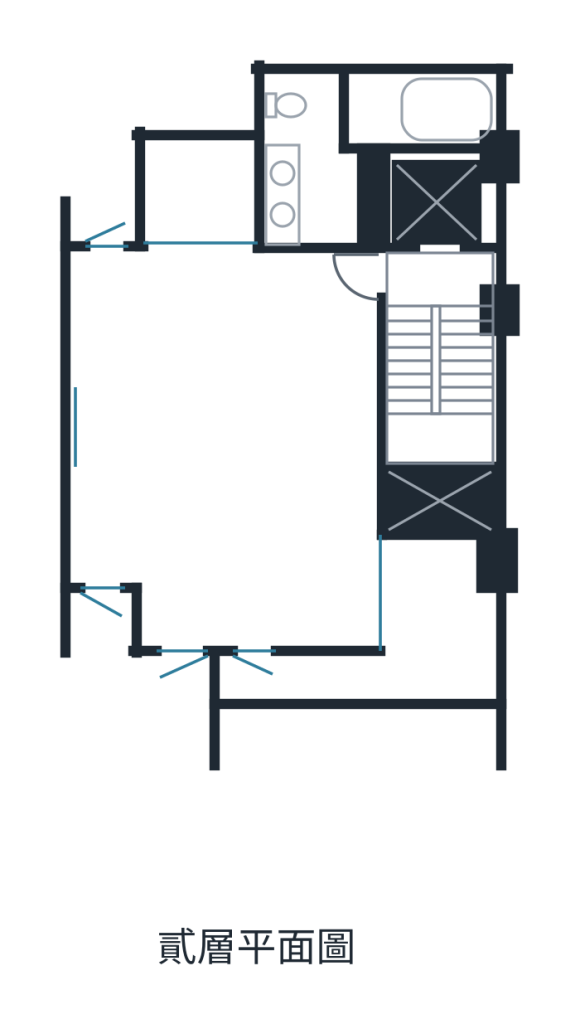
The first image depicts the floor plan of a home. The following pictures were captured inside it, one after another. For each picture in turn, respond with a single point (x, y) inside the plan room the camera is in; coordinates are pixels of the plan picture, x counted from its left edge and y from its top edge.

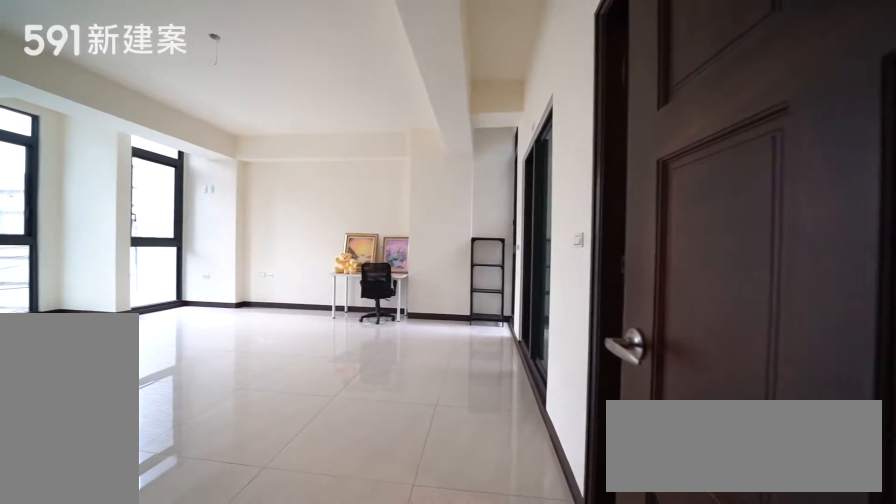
(225, 440)
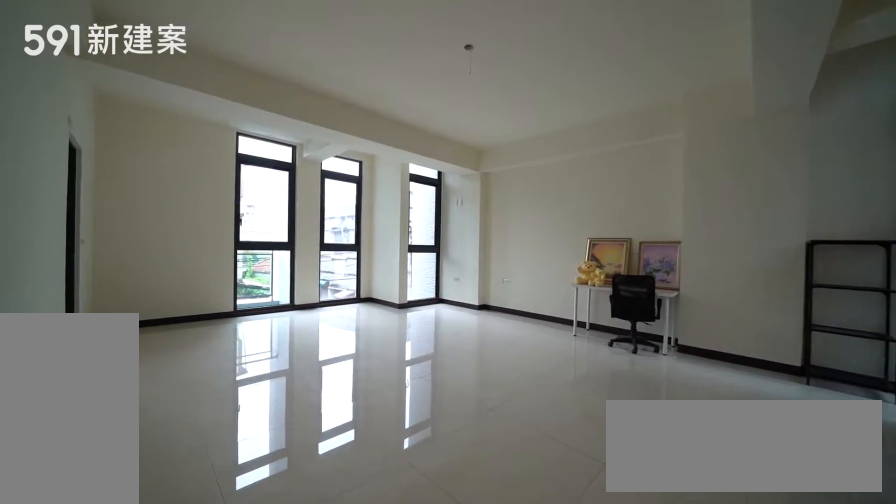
(225, 440)
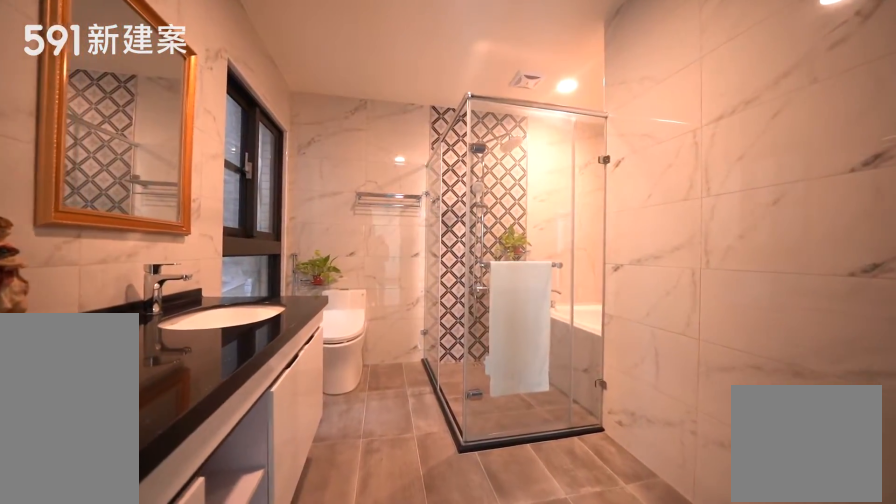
(366, 135)
